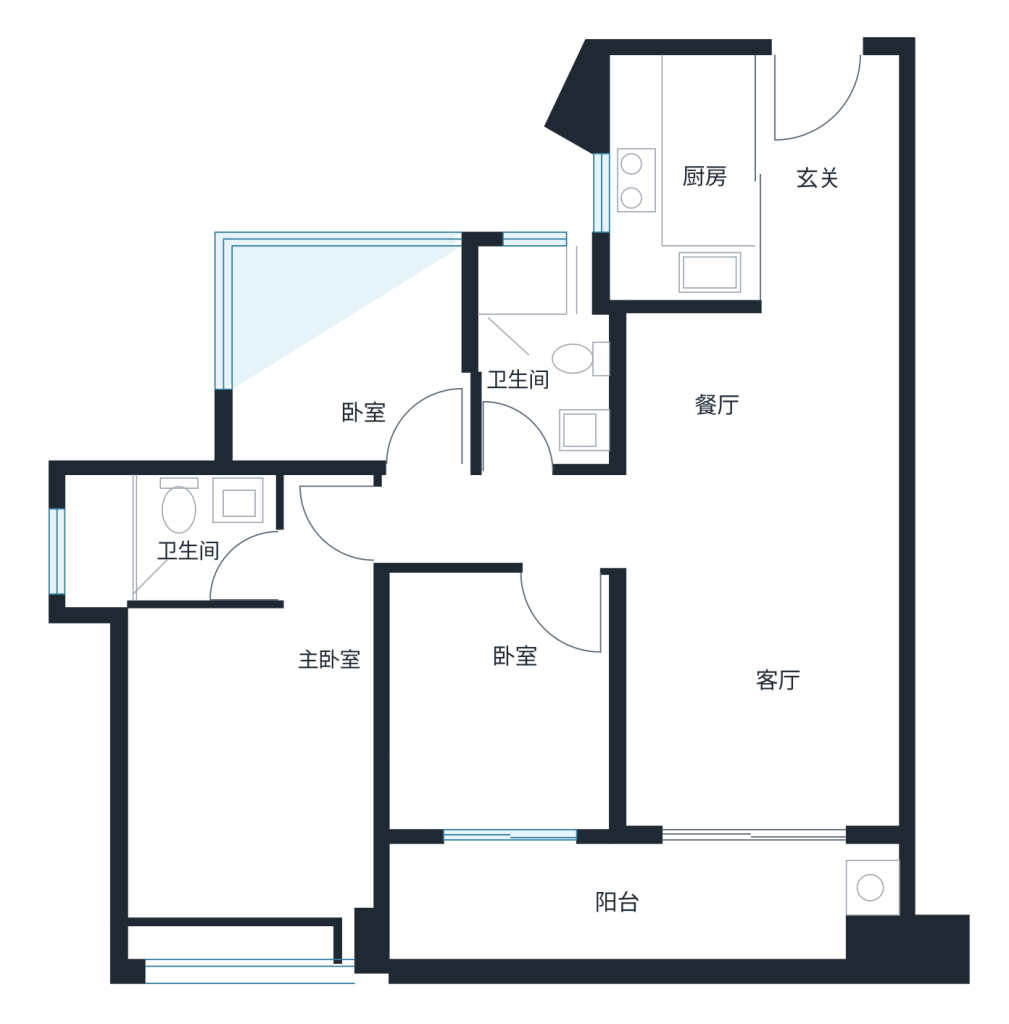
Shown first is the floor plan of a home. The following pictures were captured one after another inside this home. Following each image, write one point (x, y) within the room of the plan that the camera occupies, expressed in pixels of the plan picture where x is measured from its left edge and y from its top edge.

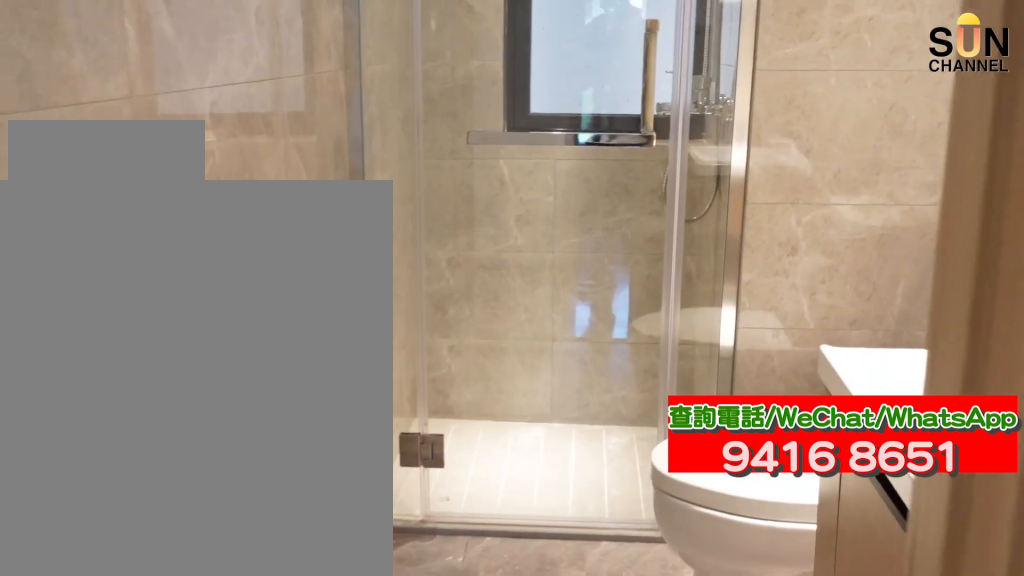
(544, 356)
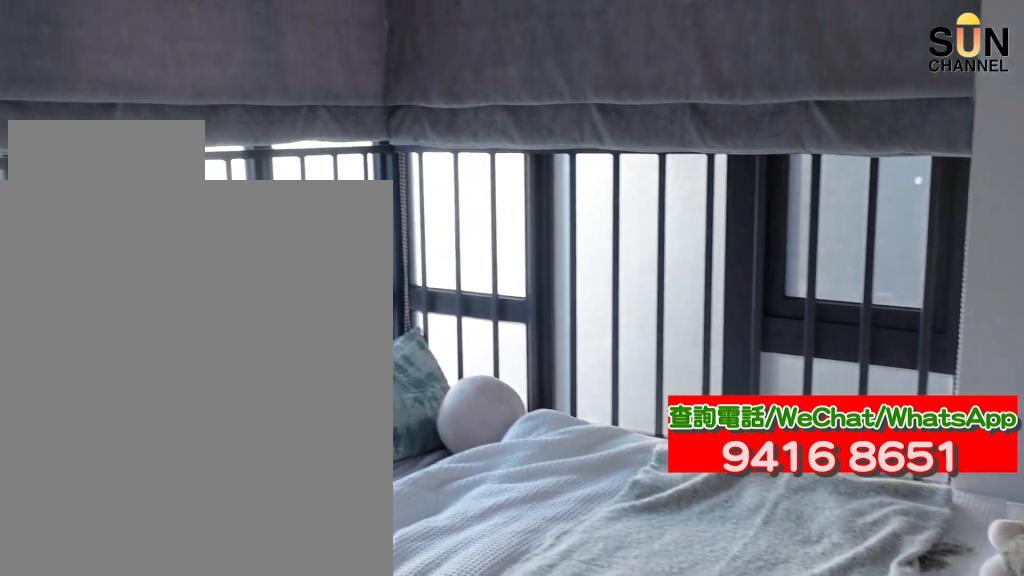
(347, 353)
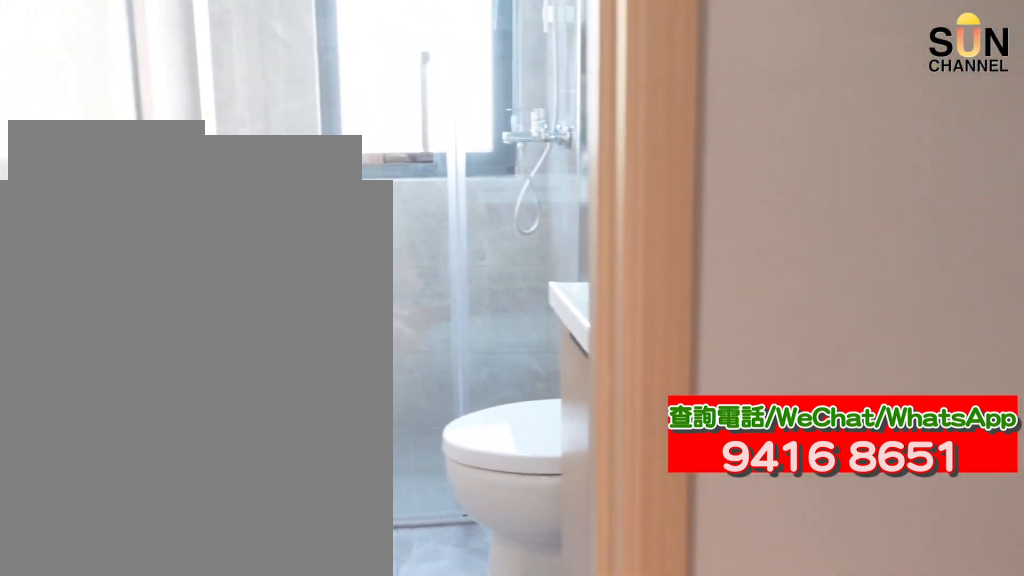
(258, 726)
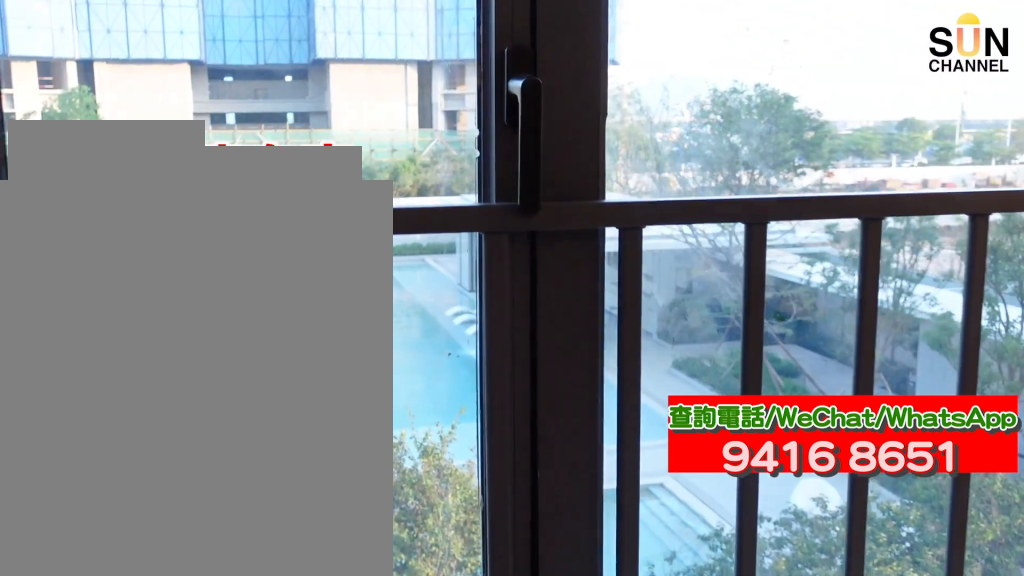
(258, 726)
